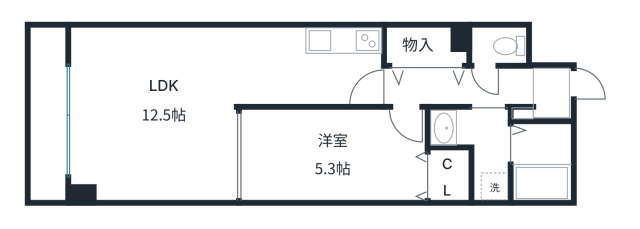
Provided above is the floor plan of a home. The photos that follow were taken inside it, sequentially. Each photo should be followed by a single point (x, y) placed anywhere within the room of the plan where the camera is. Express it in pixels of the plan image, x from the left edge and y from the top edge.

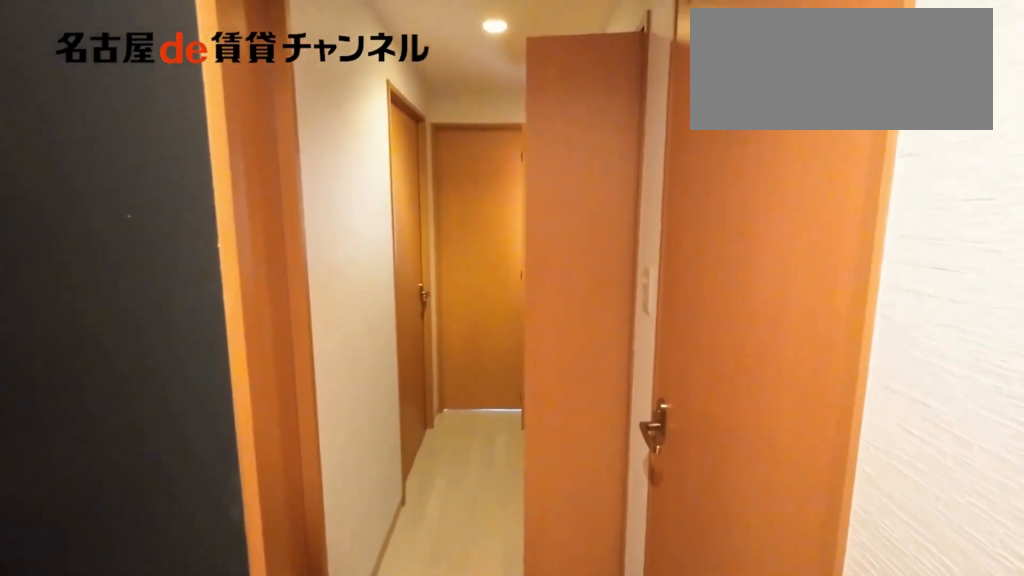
(461, 87)
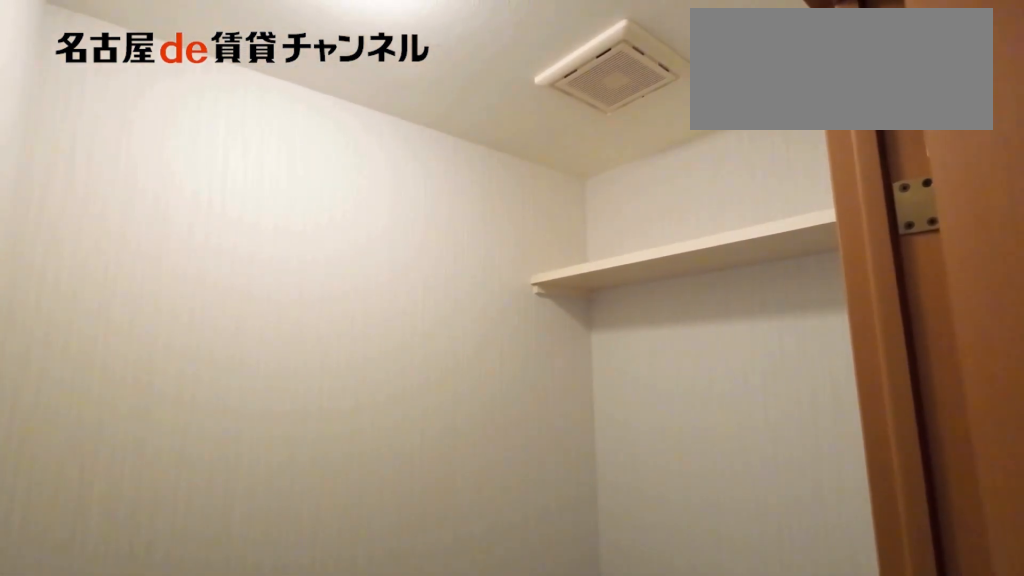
(498, 46)
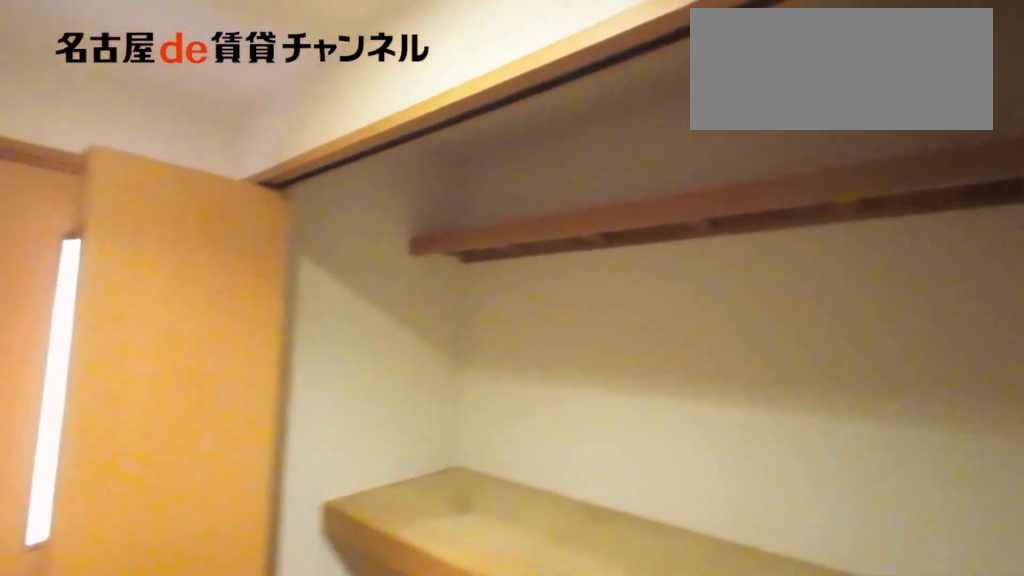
(422, 47)
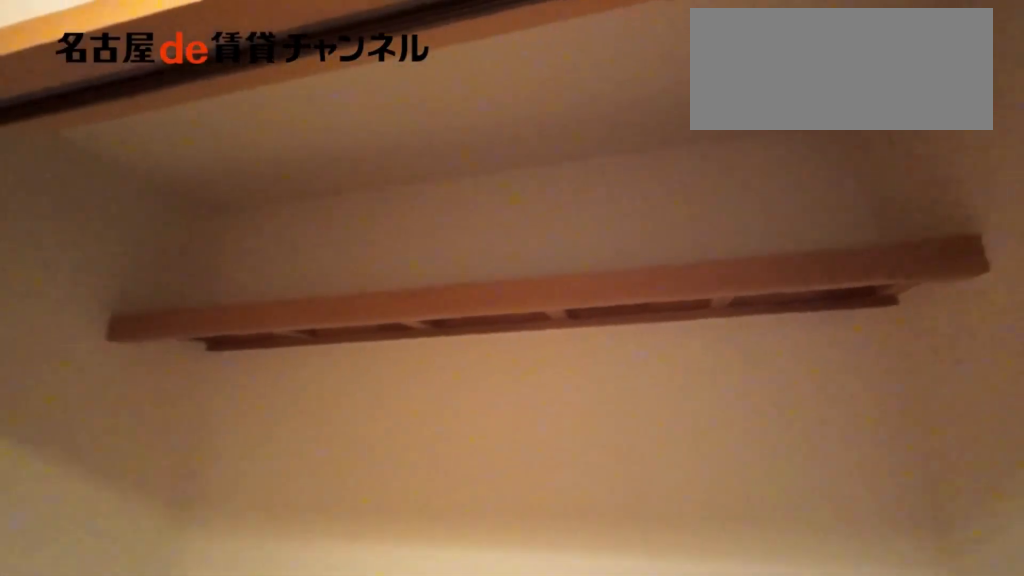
(422, 47)
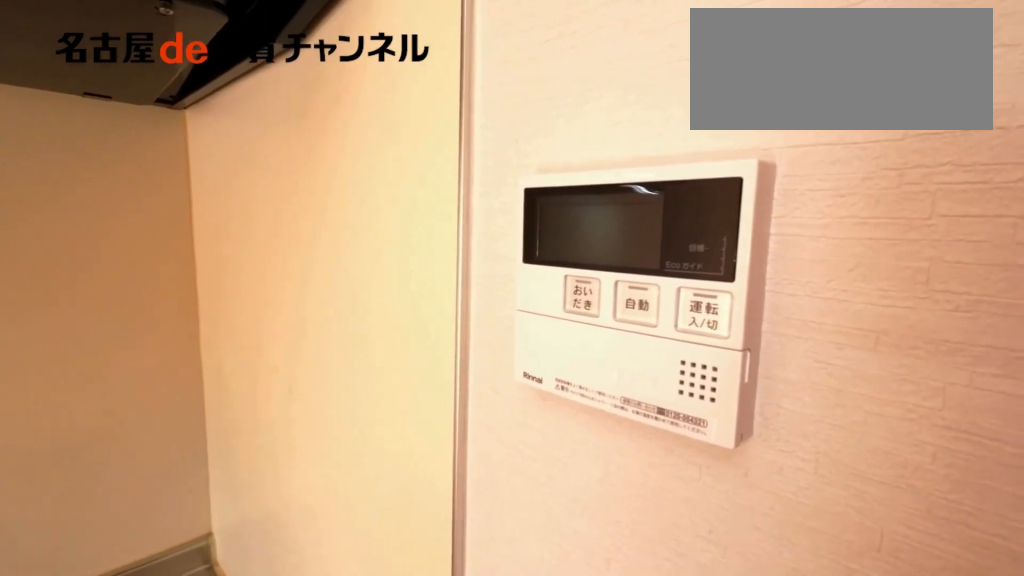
(344, 42)
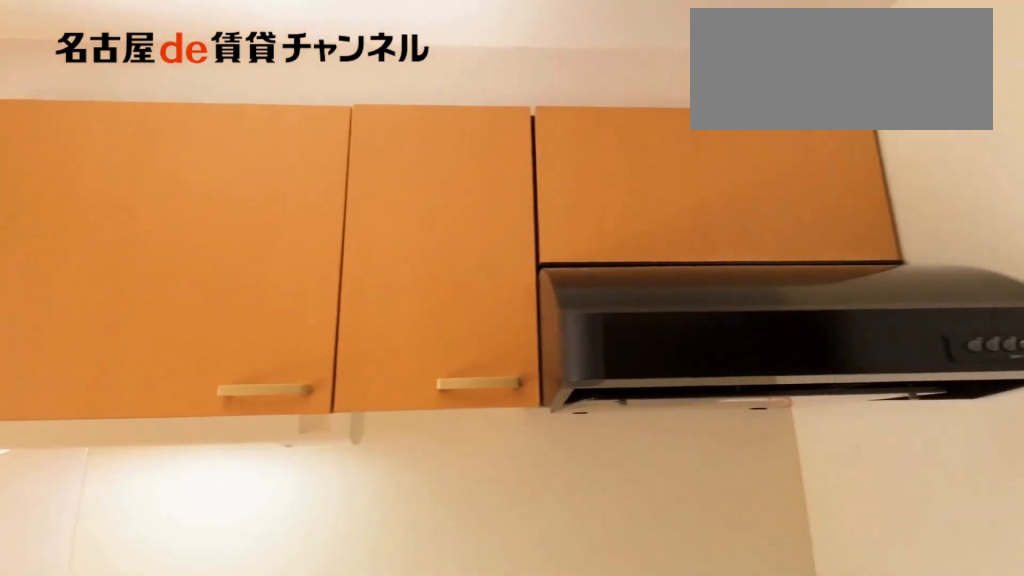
(344, 42)
